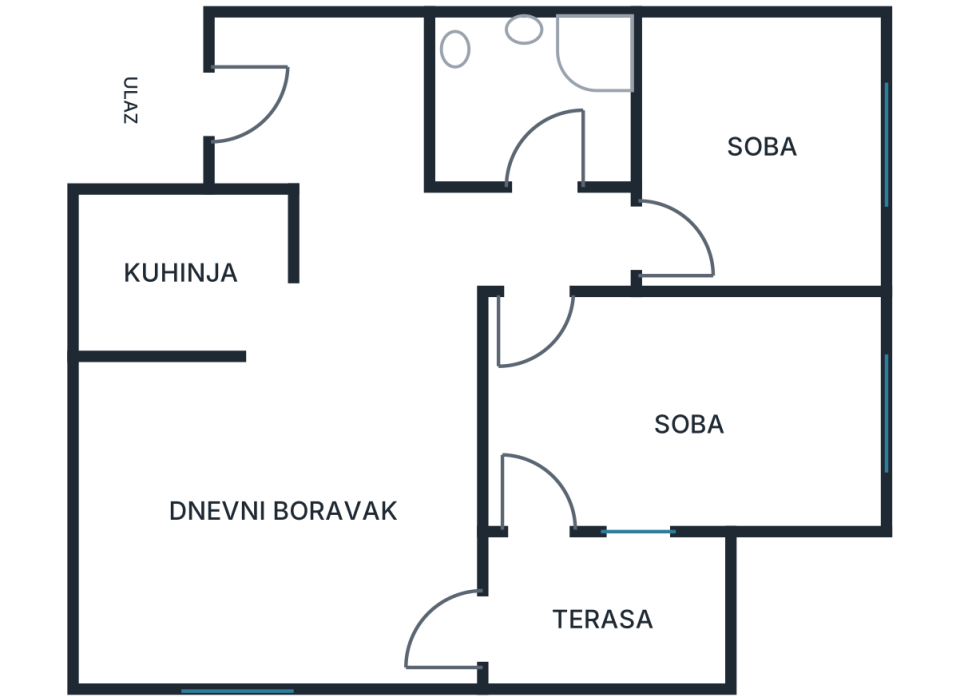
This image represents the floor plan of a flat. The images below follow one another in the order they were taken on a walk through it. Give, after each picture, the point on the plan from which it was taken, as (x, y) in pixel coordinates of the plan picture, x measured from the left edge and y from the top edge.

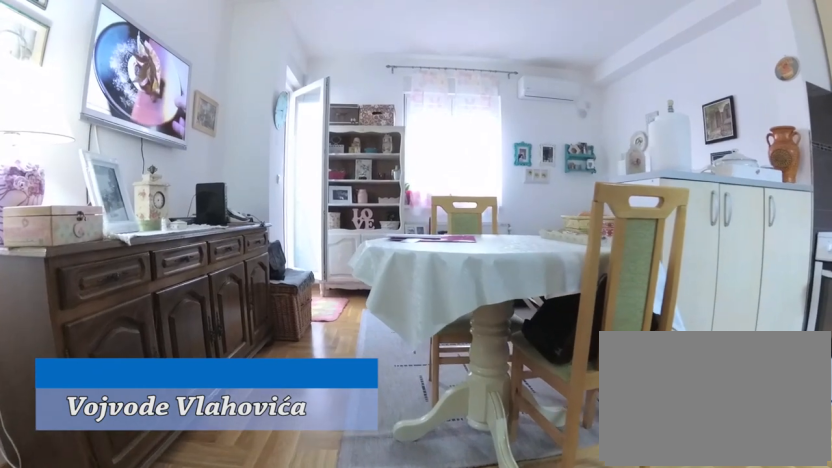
(338, 246)
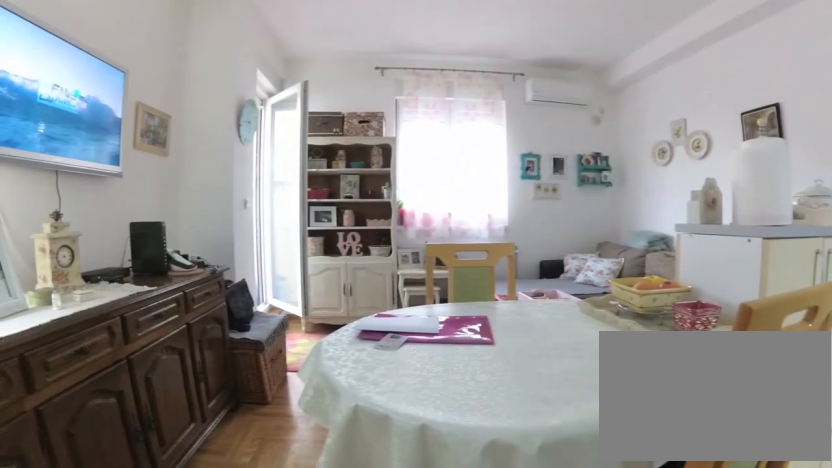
(376, 272)
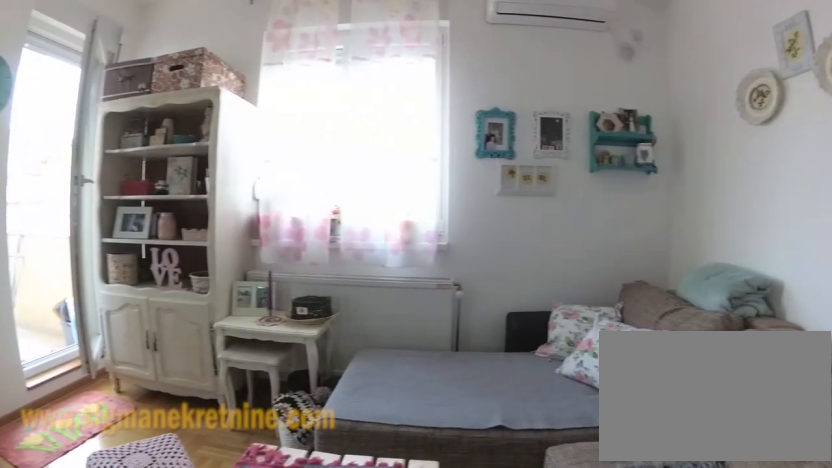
(161, 469)
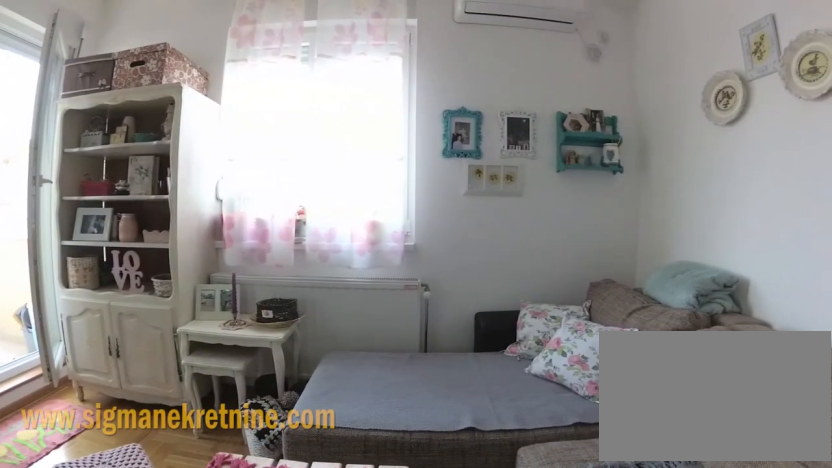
(164, 468)
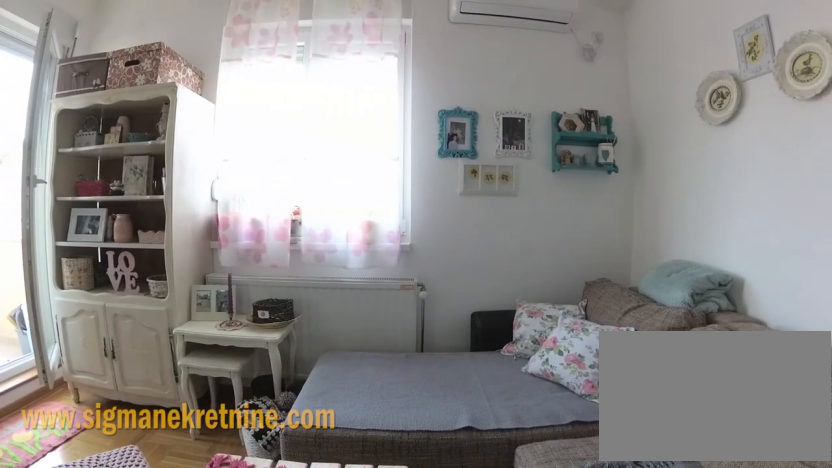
(169, 469)
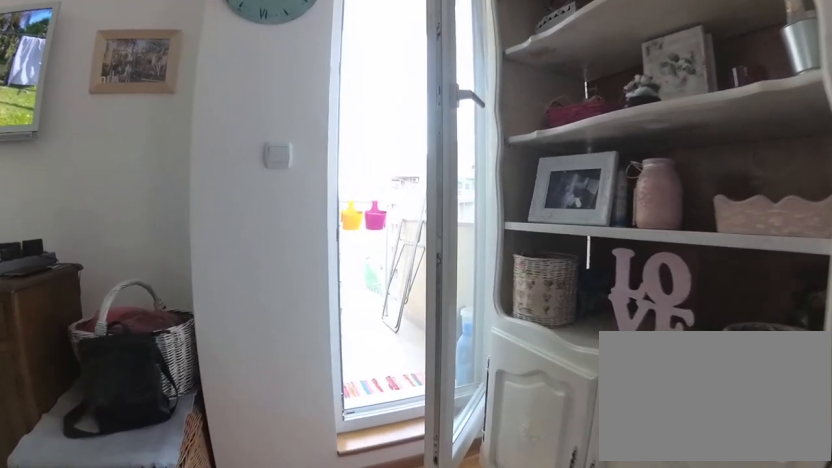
(292, 591)
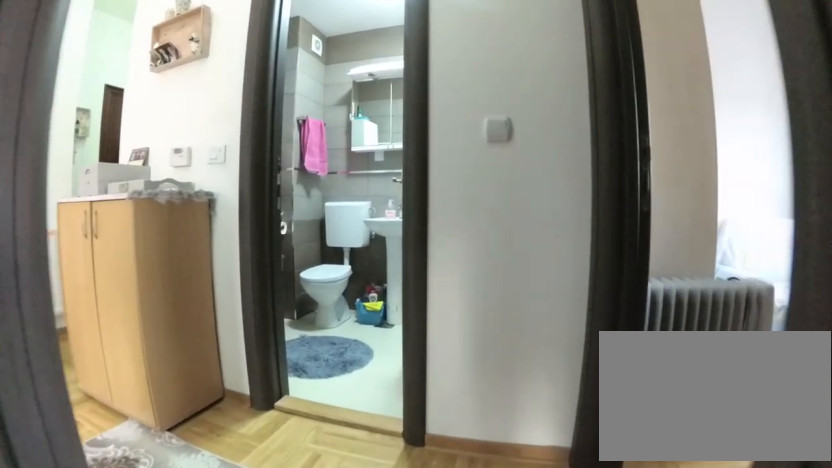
(559, 354)
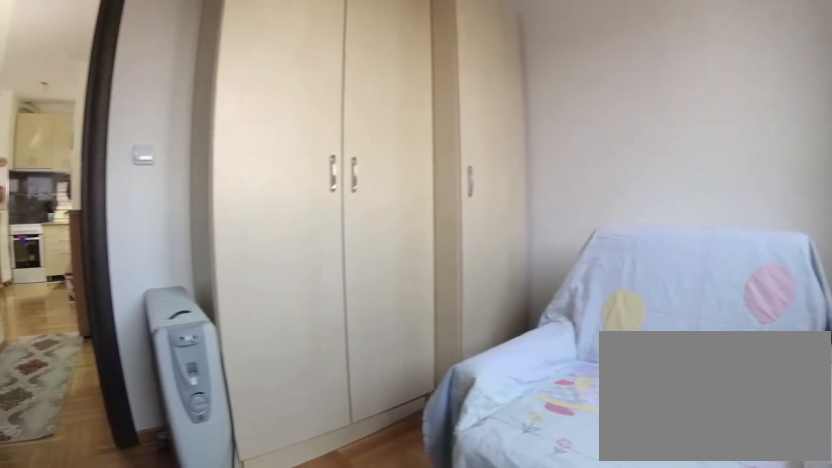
(856, 216)
